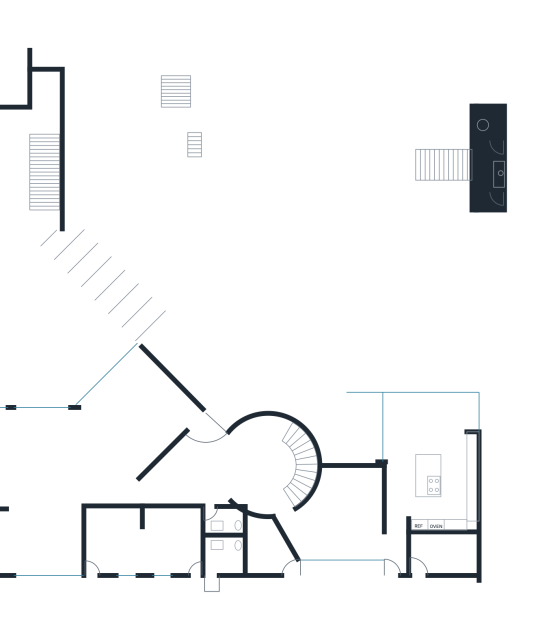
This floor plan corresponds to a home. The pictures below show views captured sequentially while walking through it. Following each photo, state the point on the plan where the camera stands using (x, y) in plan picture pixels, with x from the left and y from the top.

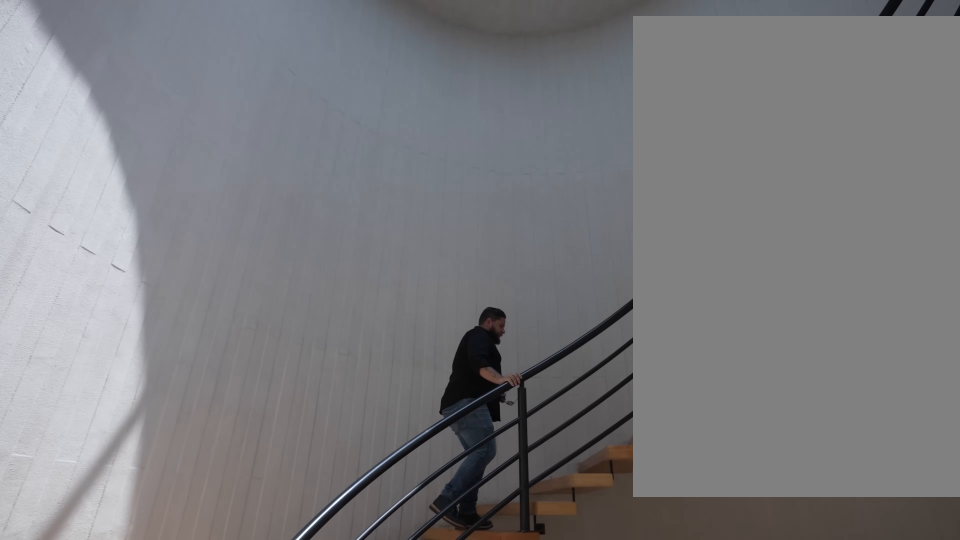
(245, 473)
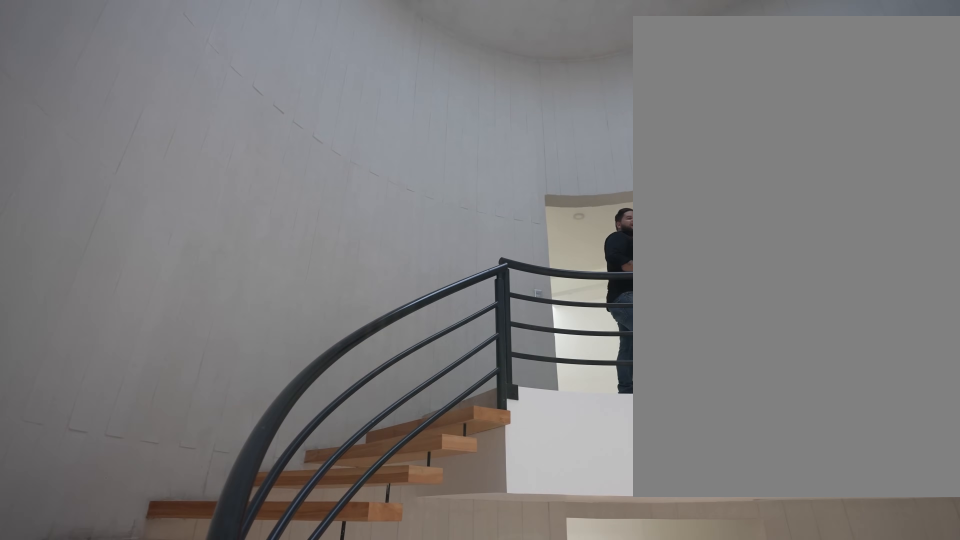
(244, 460)
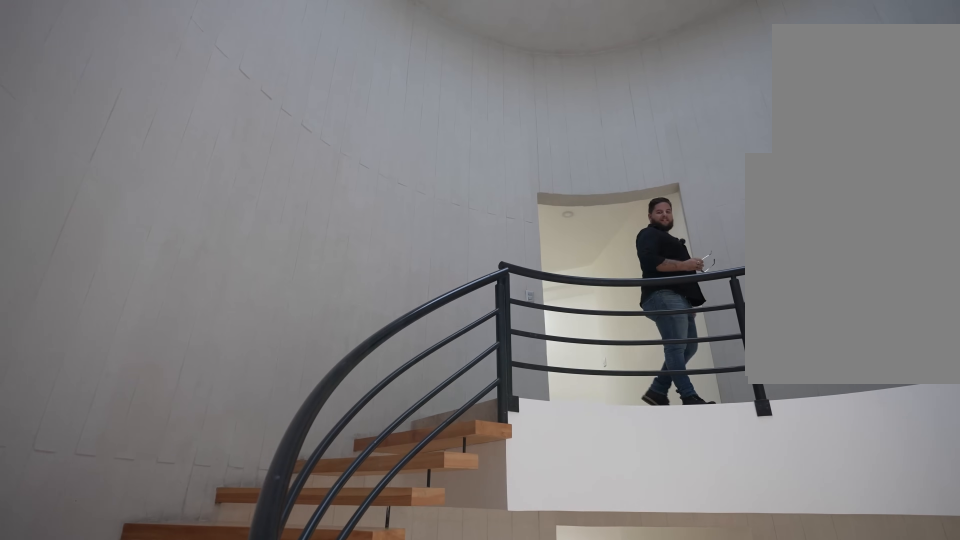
(245, 455)
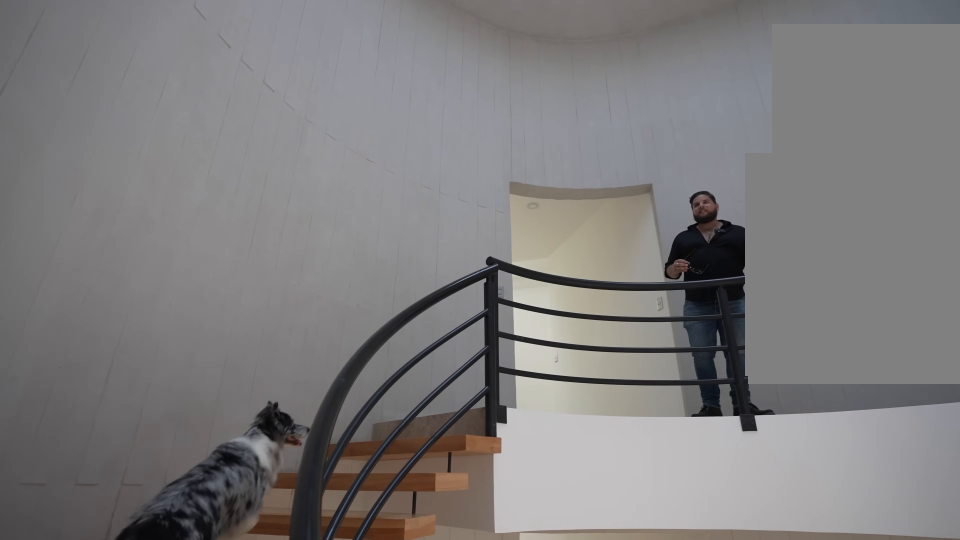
(256, 438)
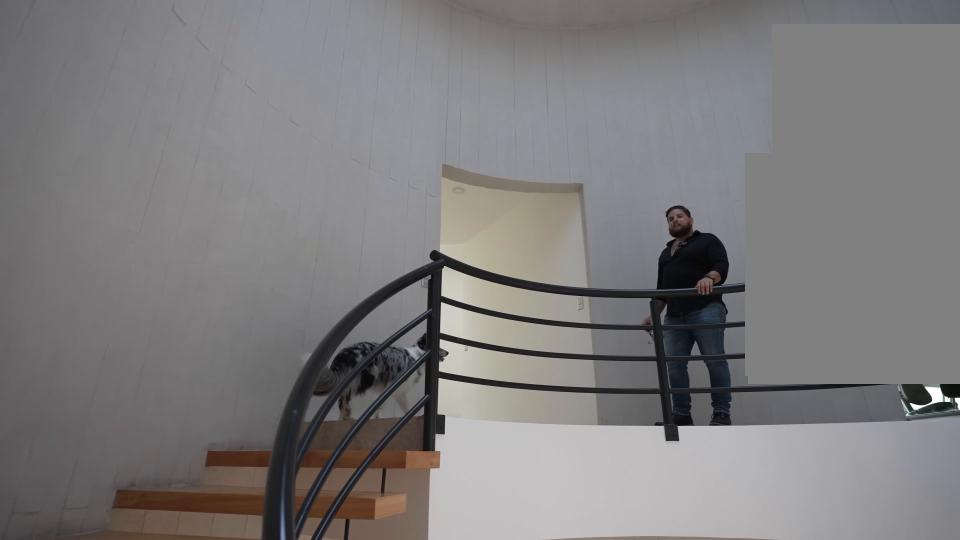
(262, 432)
